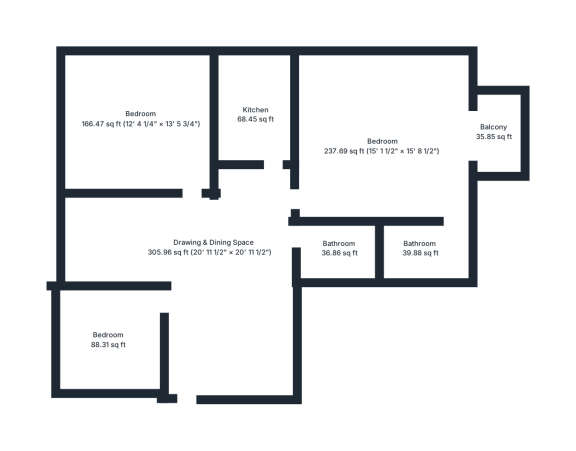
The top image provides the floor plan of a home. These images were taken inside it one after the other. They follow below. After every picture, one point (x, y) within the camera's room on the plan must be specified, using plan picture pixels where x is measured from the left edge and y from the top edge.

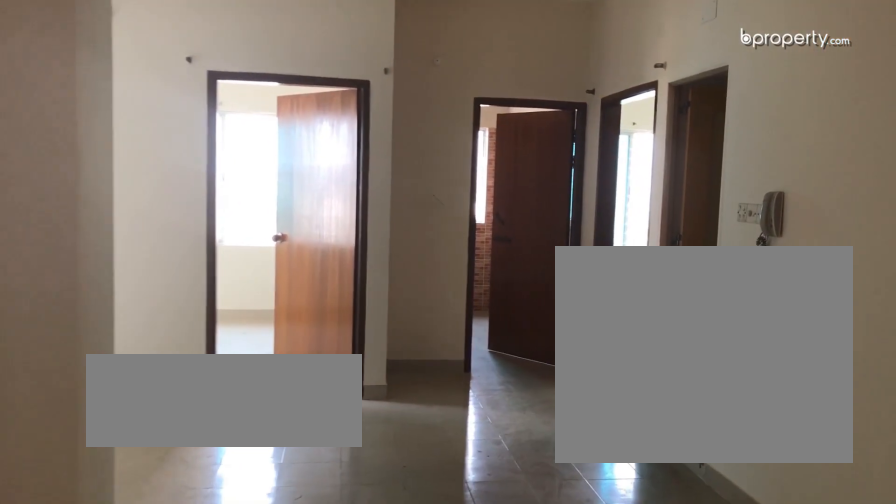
(211, 249)
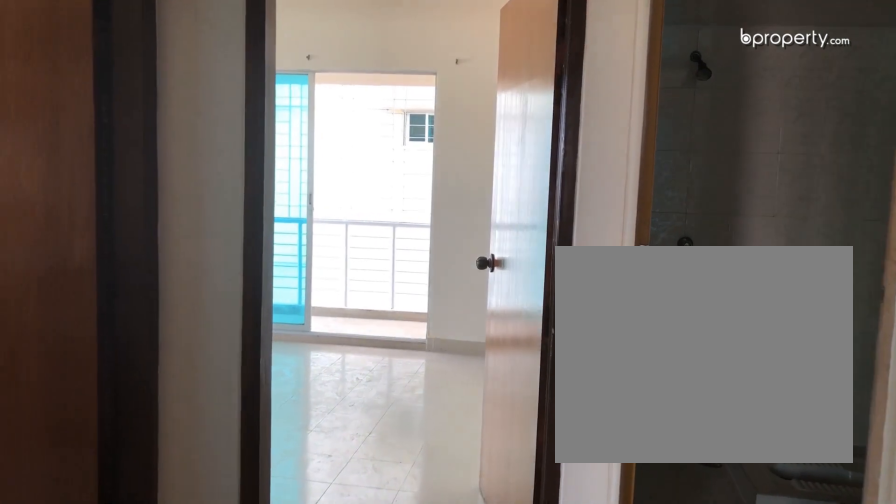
(223, 249)
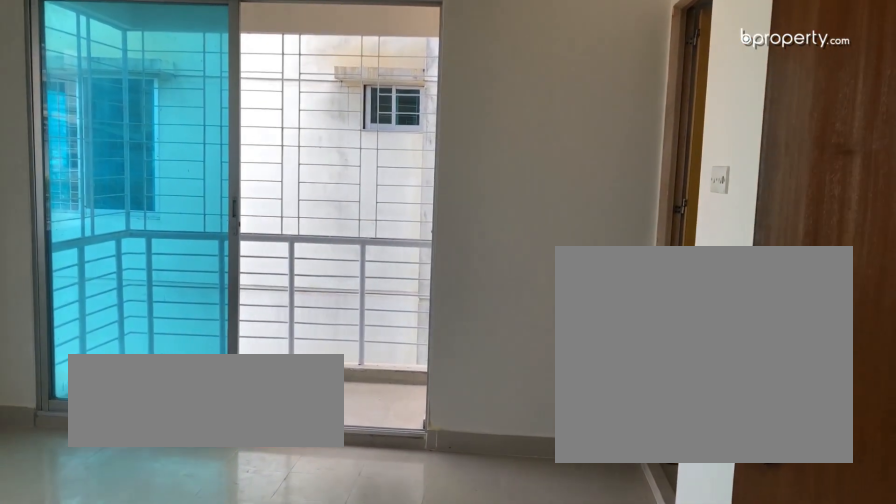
(381, 145)
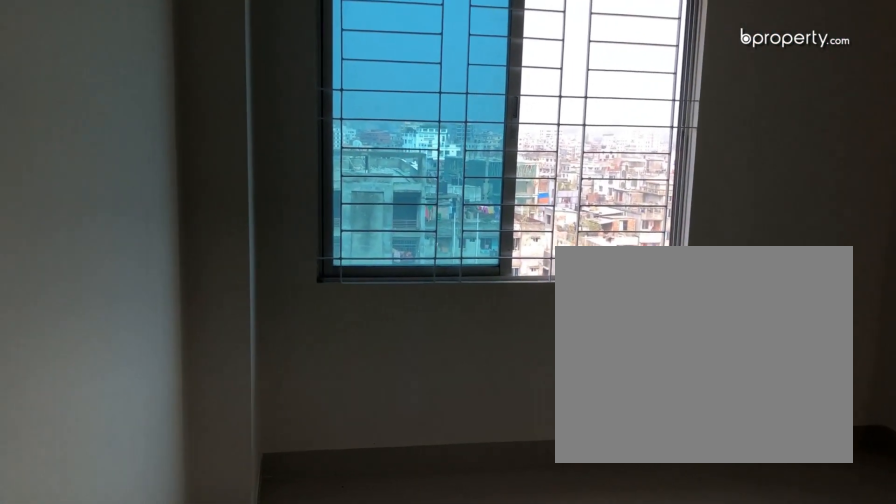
(381, 145)
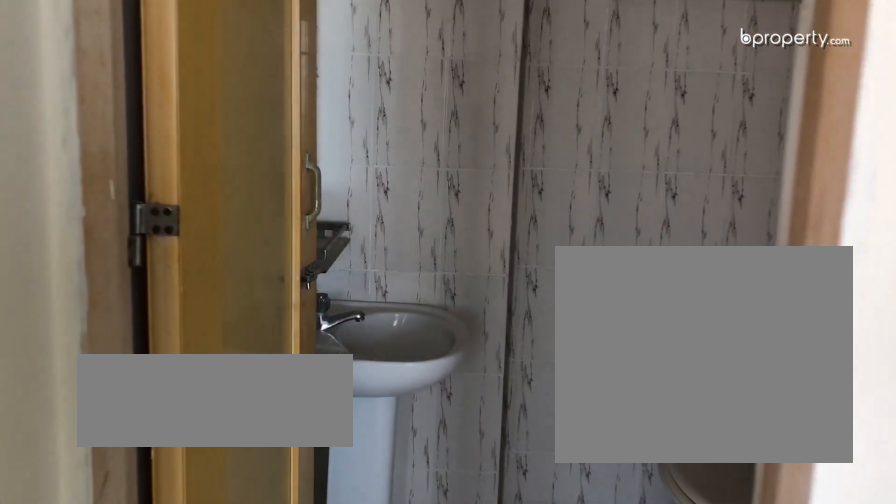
(416, 246)
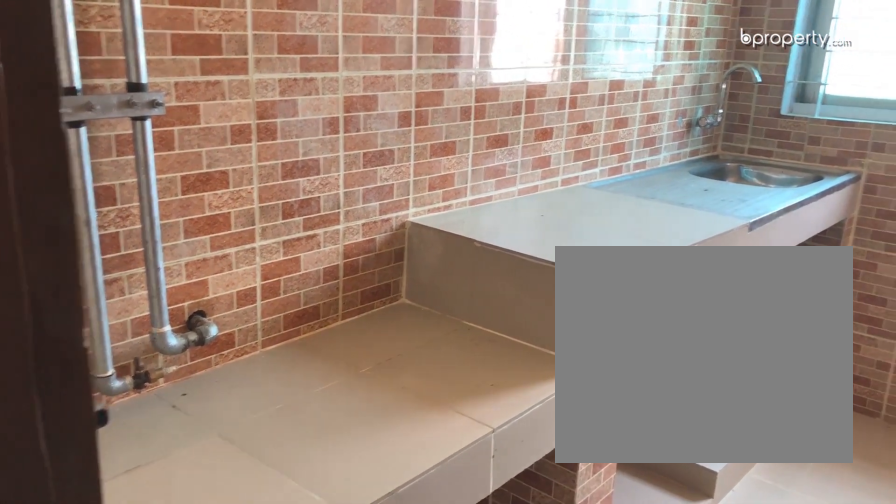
(253, 119)
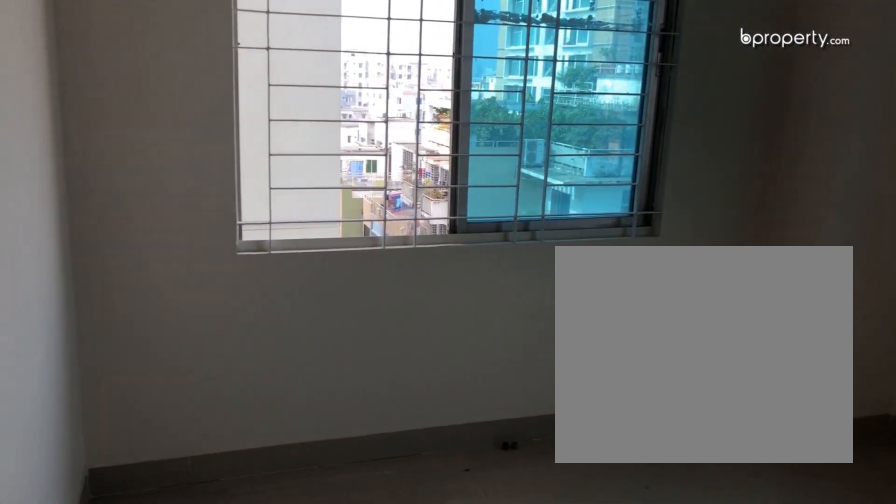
(142, 116)
